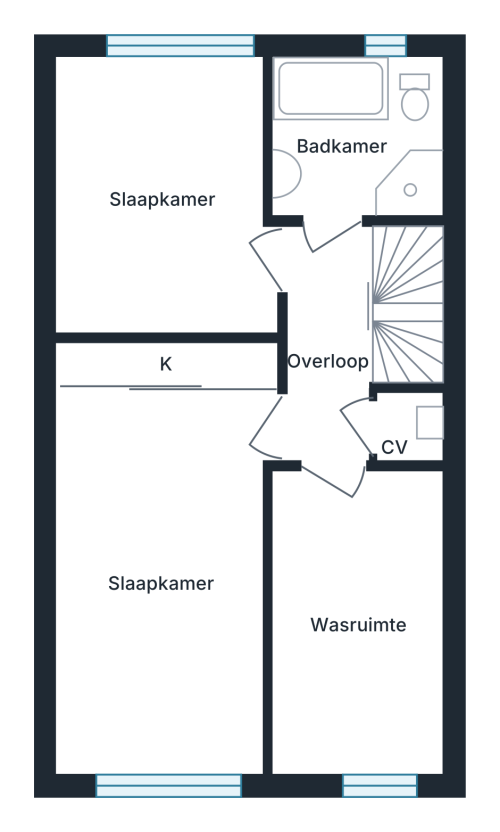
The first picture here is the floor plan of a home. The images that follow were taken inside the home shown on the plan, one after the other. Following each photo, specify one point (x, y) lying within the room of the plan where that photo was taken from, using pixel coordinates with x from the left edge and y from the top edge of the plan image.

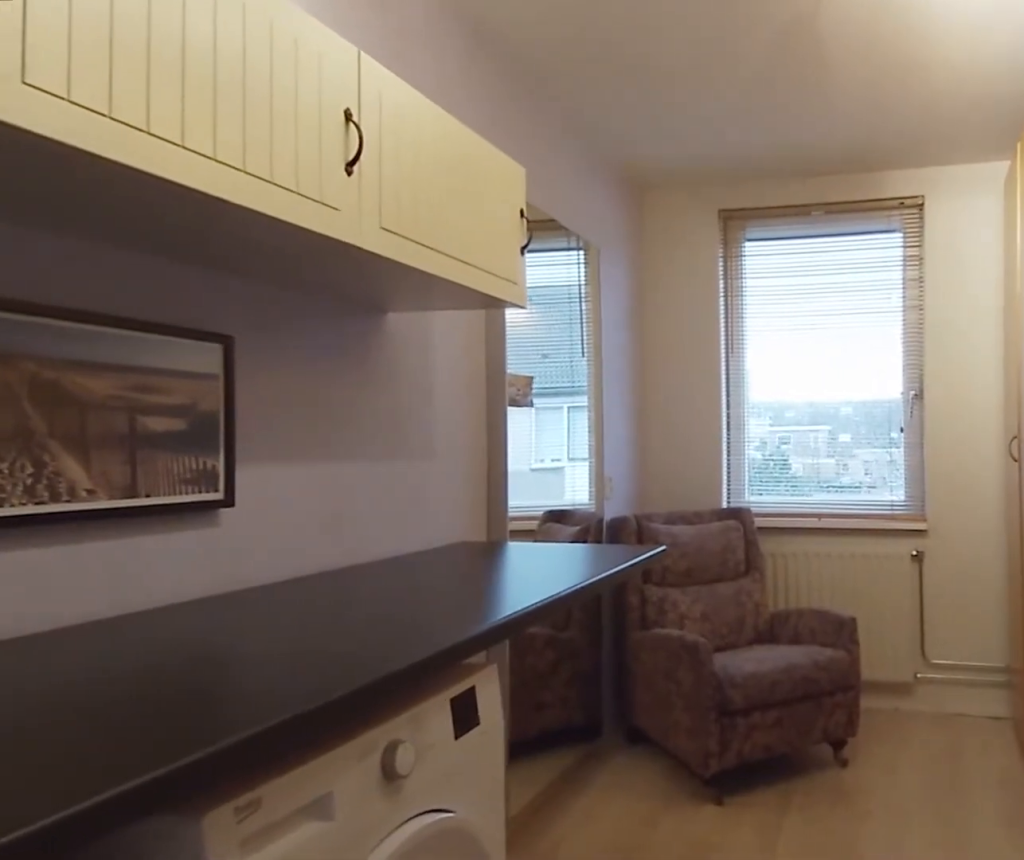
(354, 631)
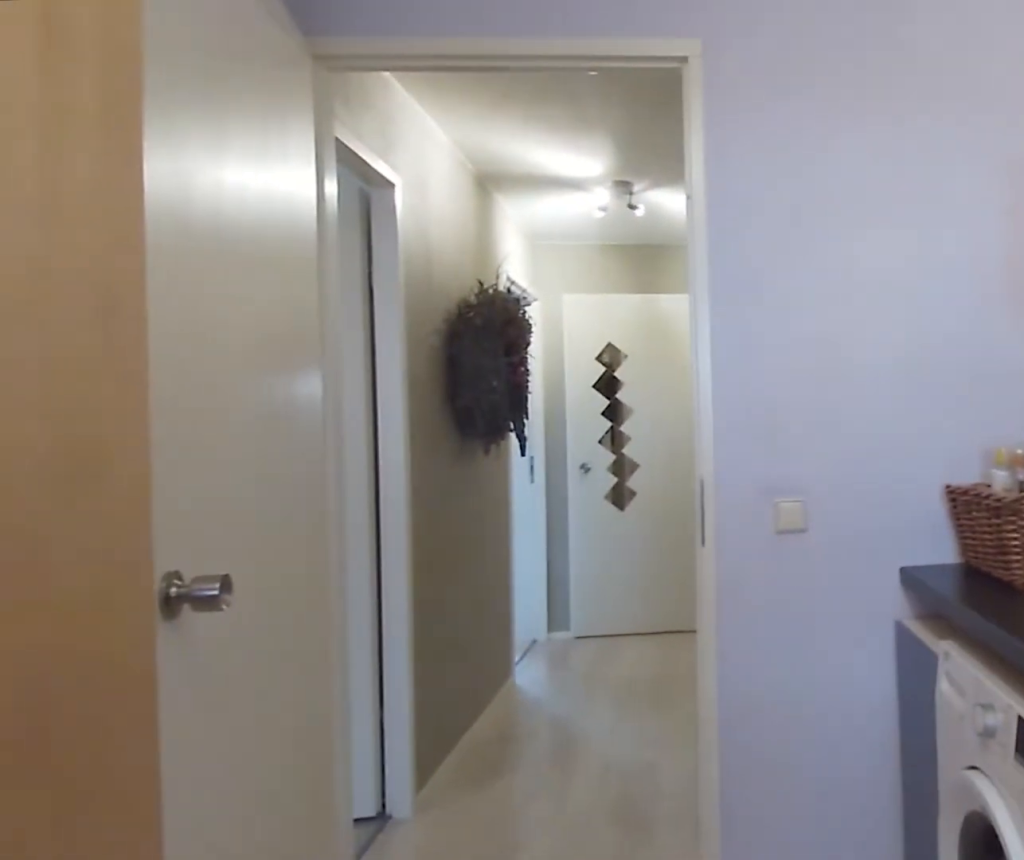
(354, 631)
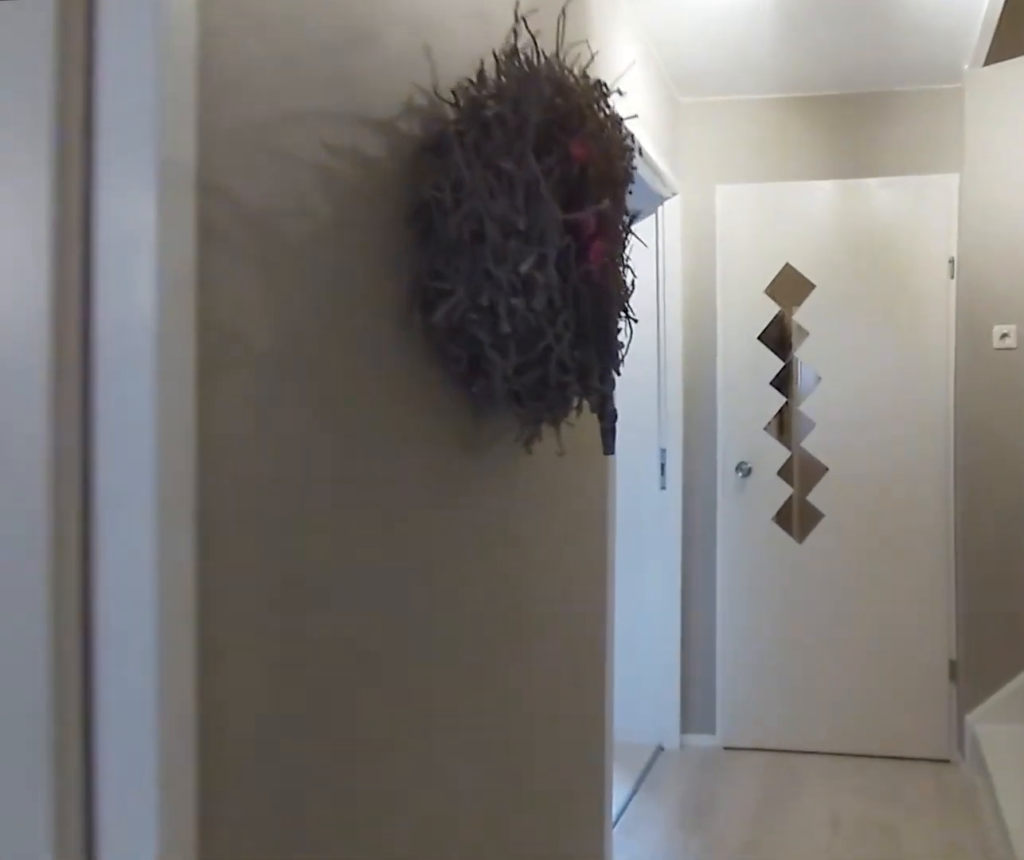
(328, 343)
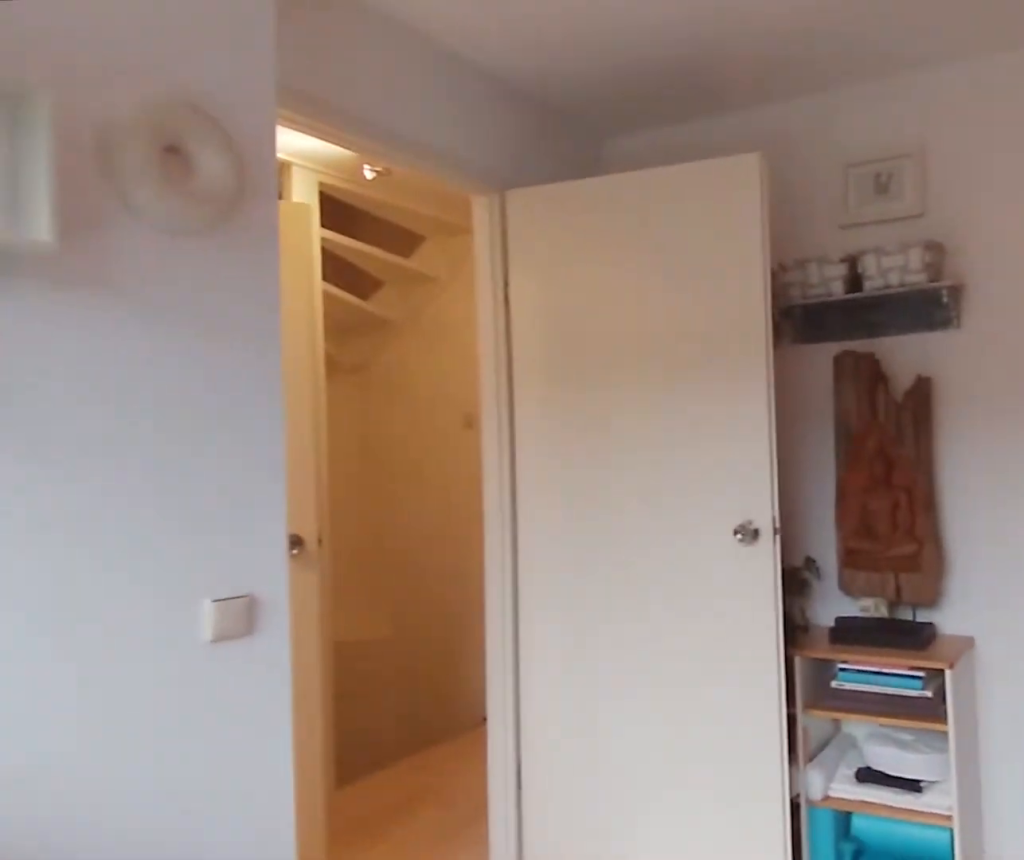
(162, 189)
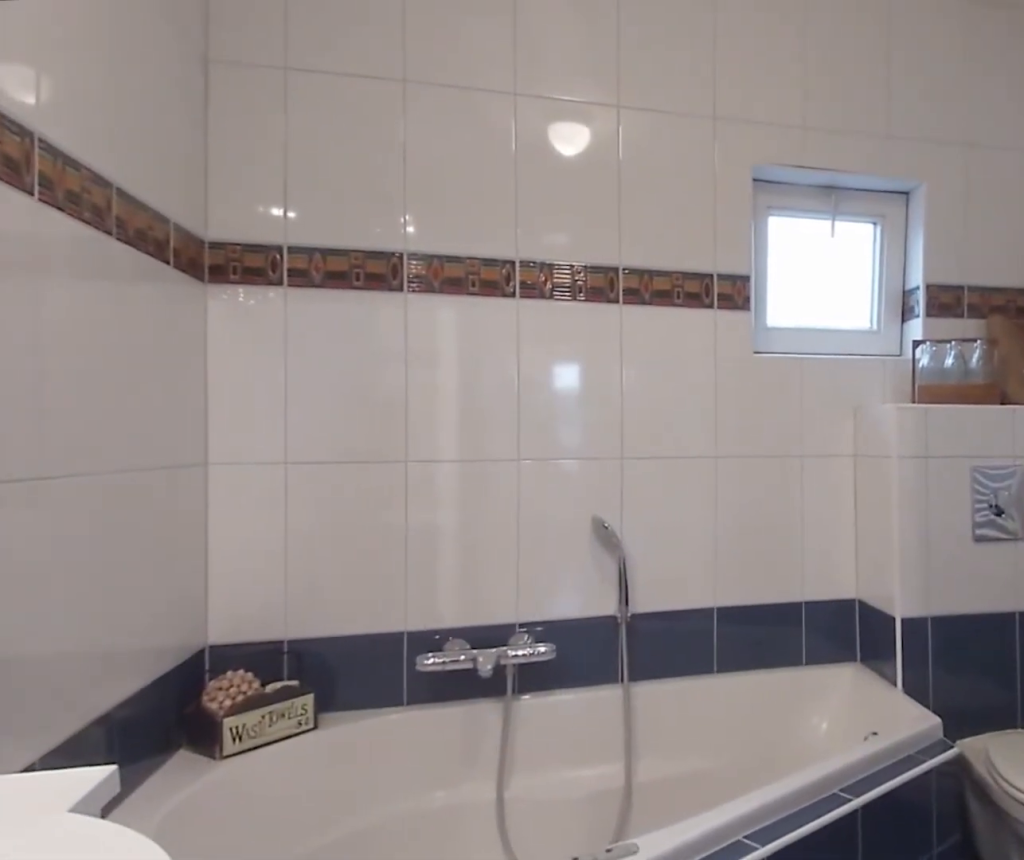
(358, 136)
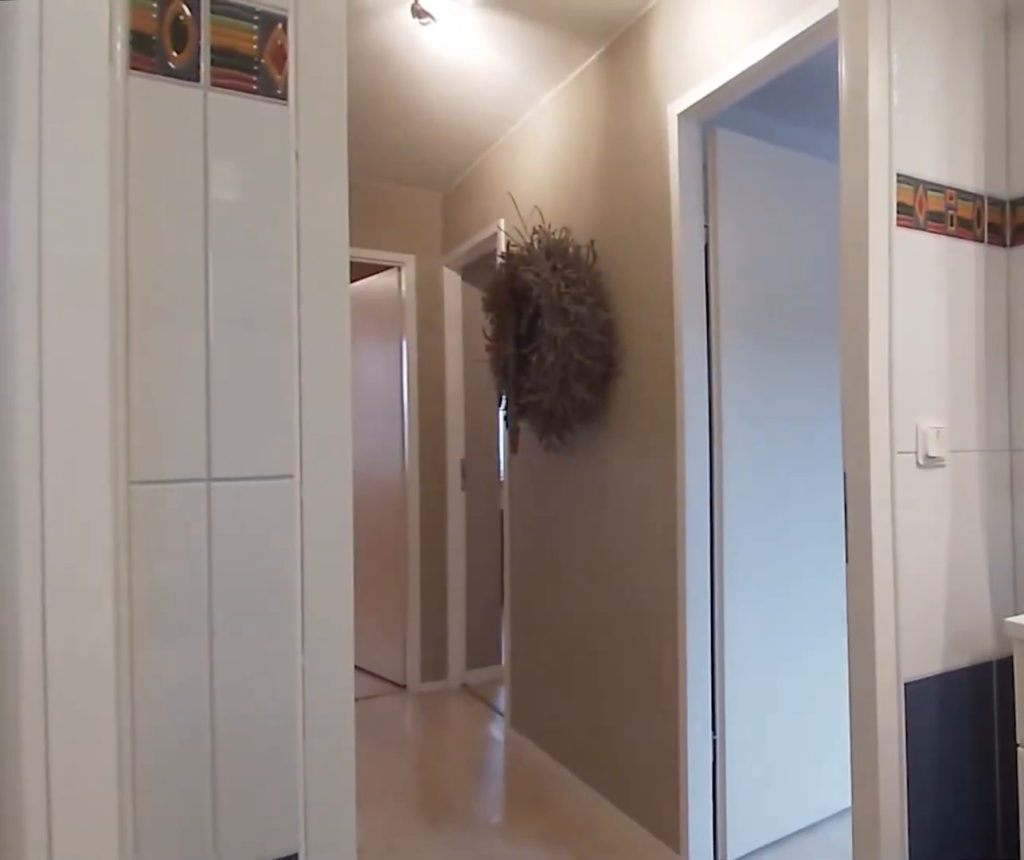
(358, 136)
